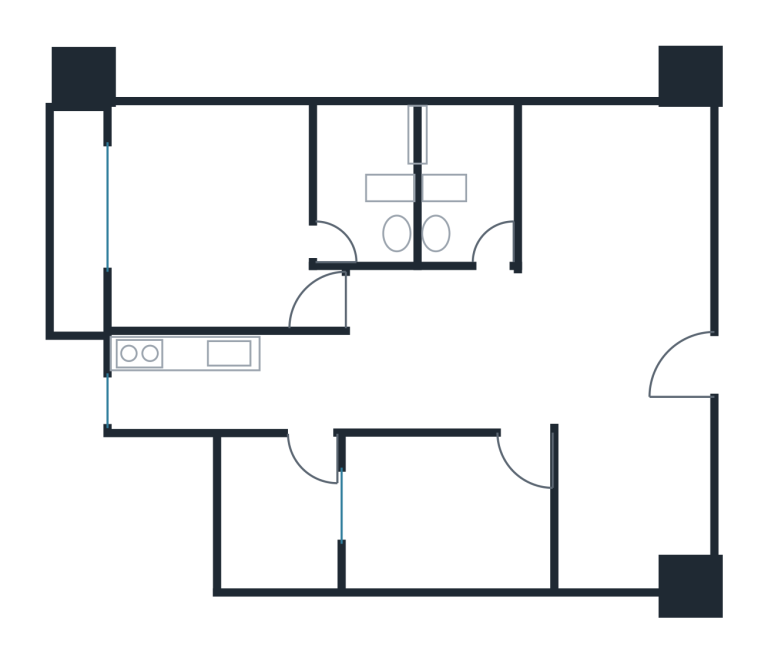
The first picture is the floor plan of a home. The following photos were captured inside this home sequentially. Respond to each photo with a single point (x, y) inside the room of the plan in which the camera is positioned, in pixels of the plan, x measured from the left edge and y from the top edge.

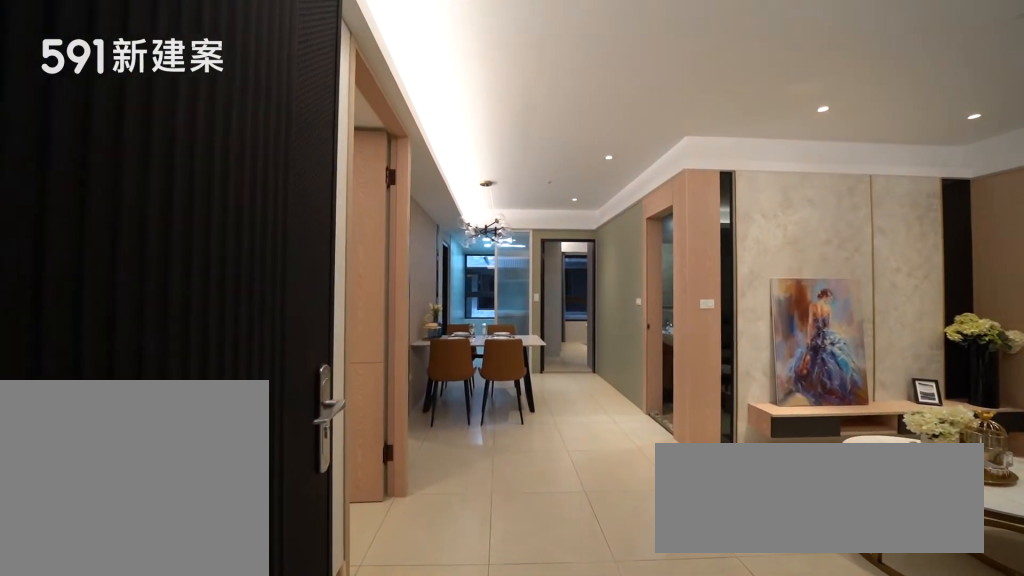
(630, 376)
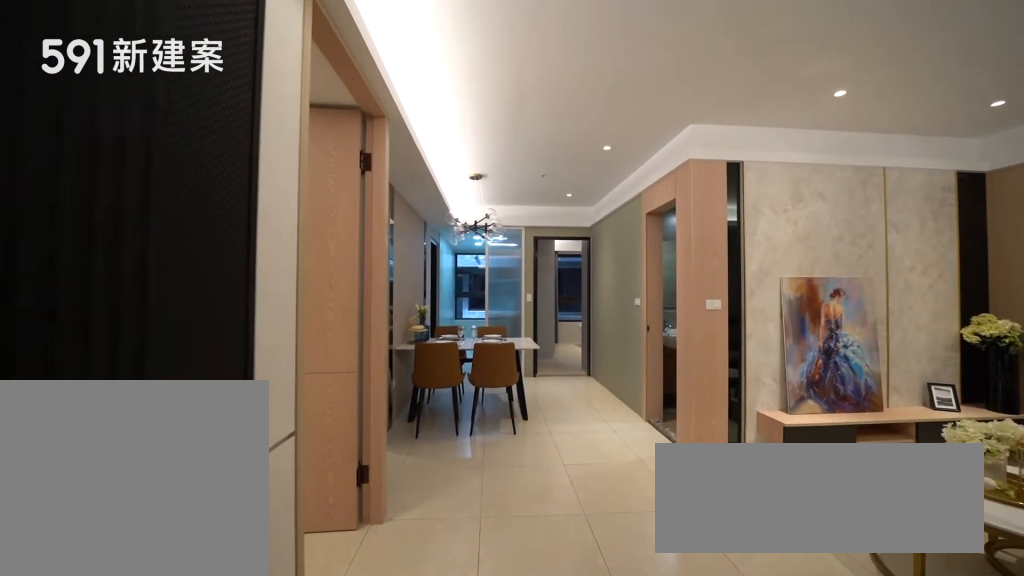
(630, 376)
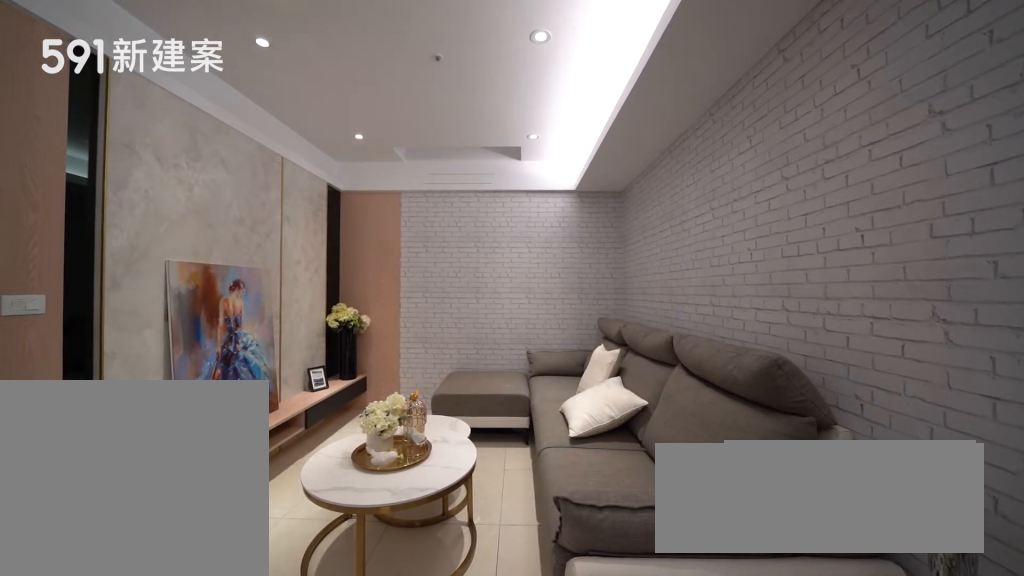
(619, 216)
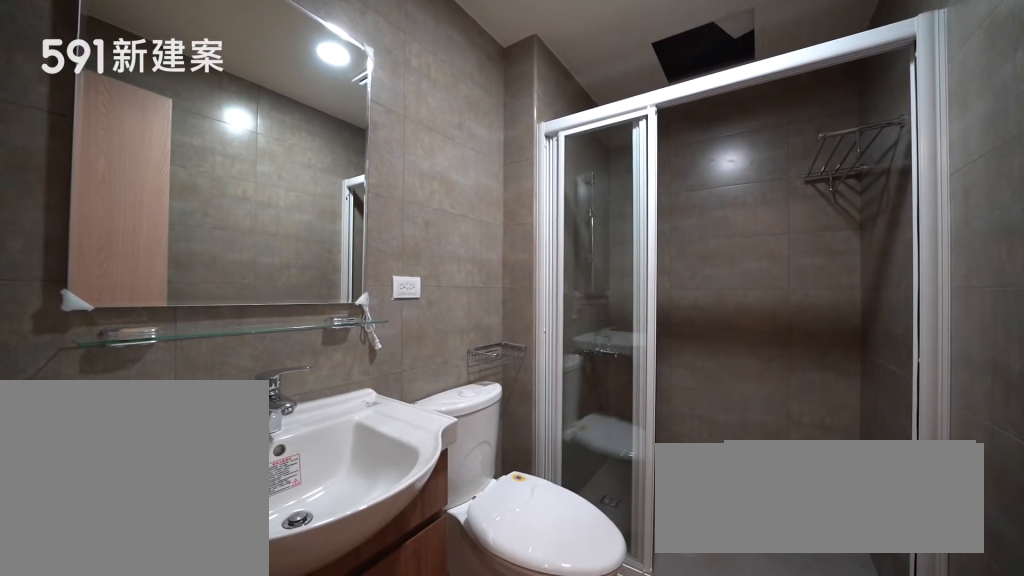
(463, 179)
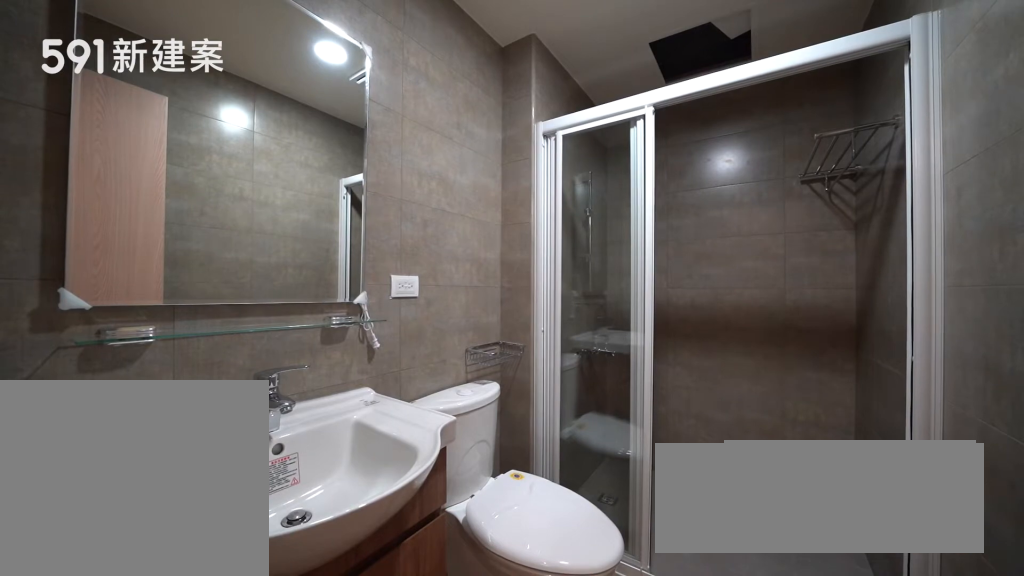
(463, 179)
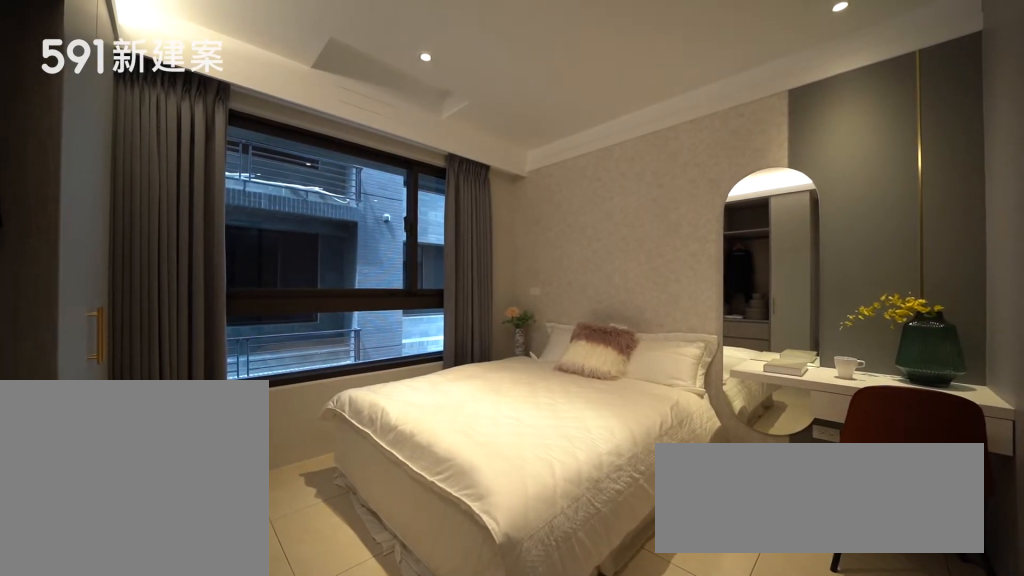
(215, 222)
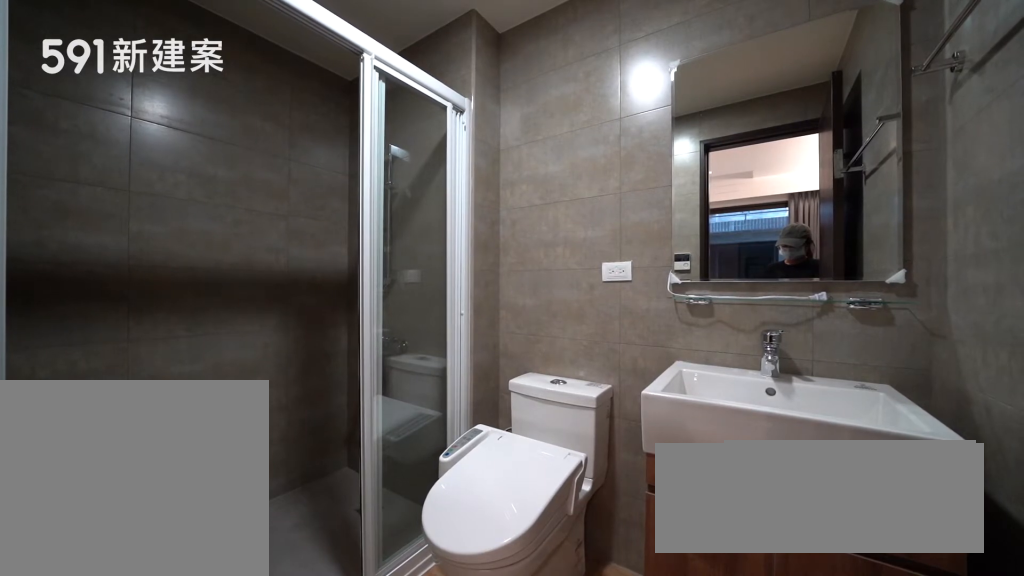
(367, 177)
